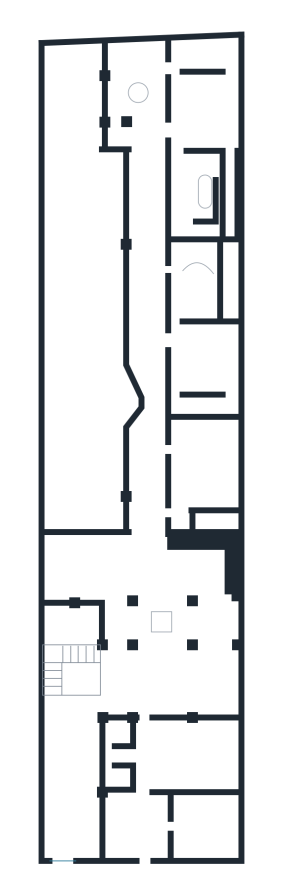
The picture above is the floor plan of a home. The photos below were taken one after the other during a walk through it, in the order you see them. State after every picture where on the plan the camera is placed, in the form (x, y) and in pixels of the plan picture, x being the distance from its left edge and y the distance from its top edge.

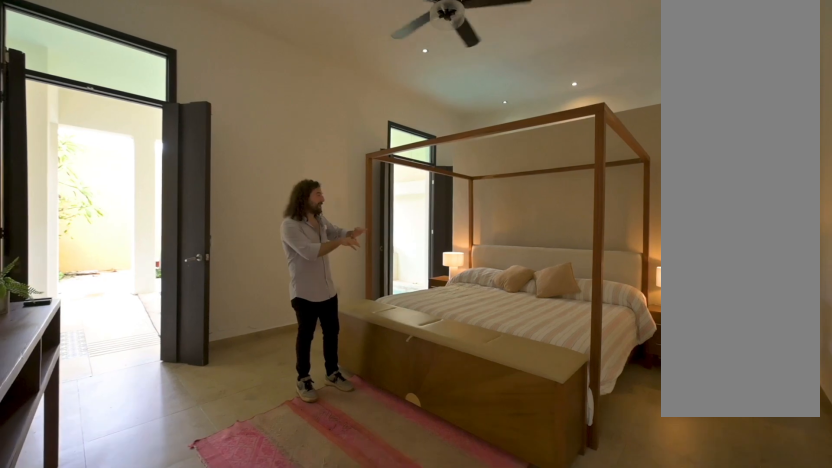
(214, 134)
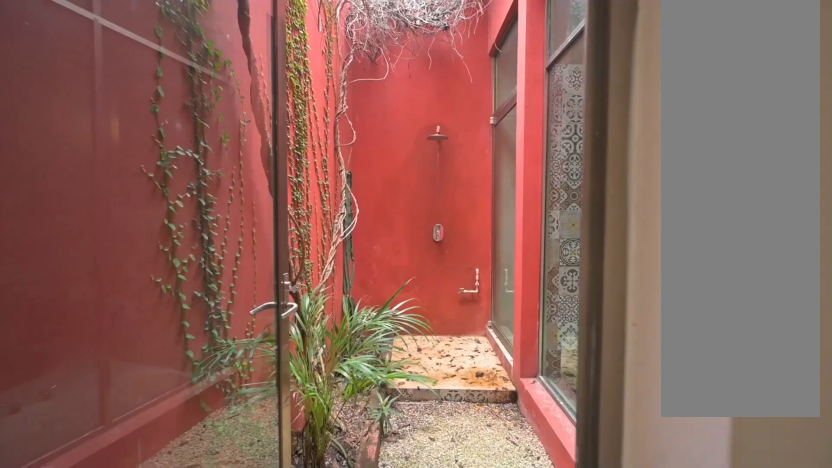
(230, 162)
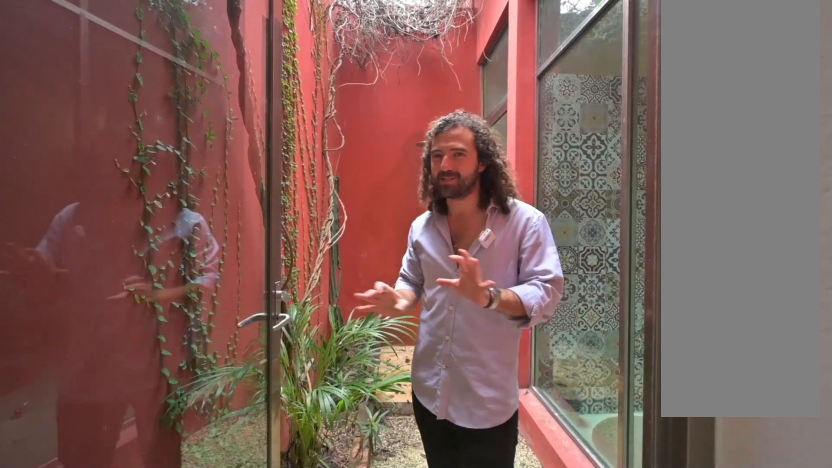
(230, 162)
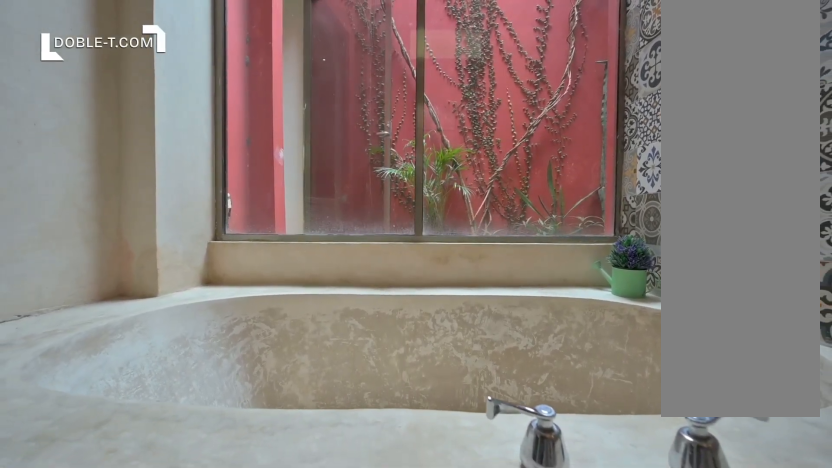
(188, 196)
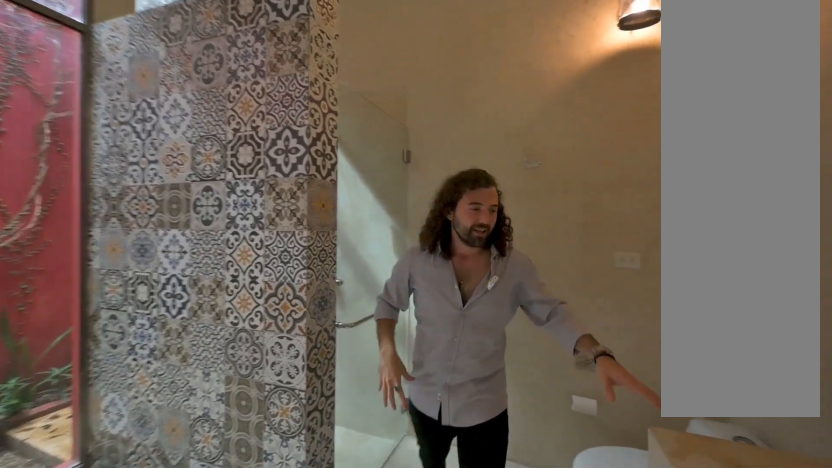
(188, 196)
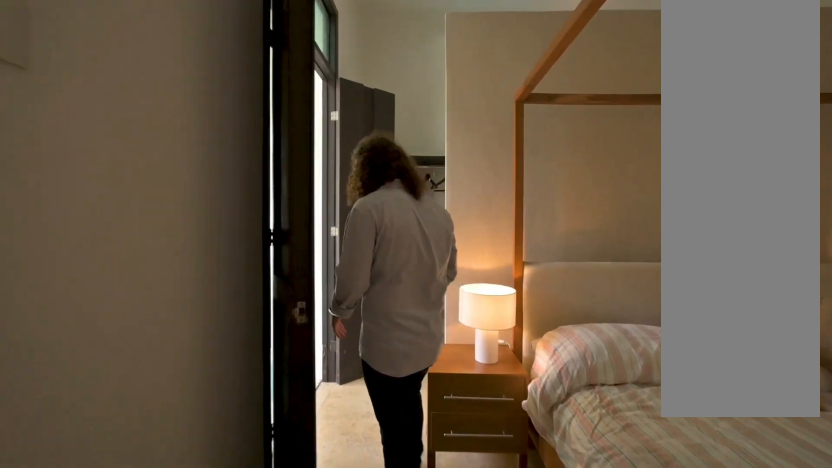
(180, 85)
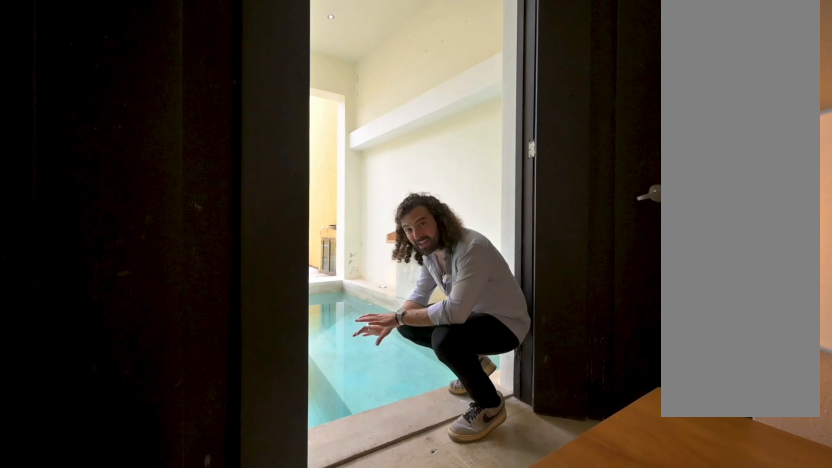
(182, 61)
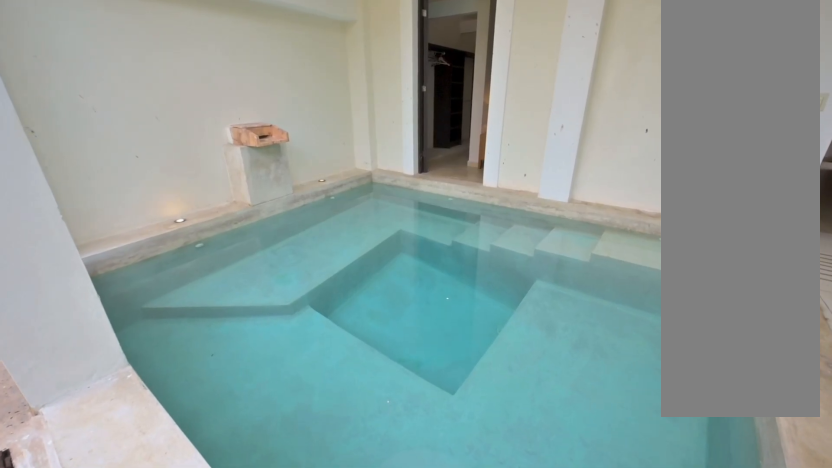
(156, 129)
